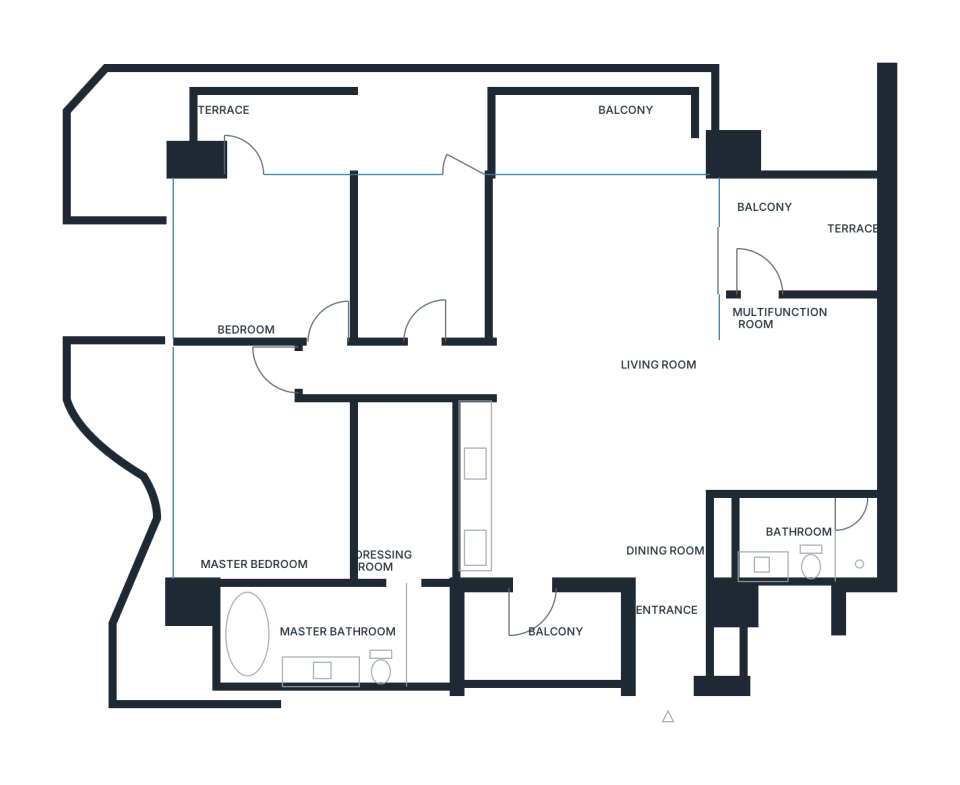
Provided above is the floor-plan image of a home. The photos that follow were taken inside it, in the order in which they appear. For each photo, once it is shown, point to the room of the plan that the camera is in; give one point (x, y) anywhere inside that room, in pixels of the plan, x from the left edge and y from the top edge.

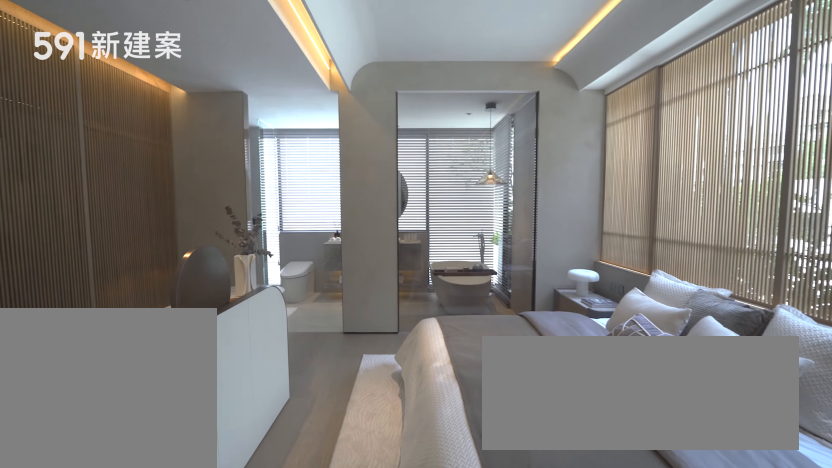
(298, 474)
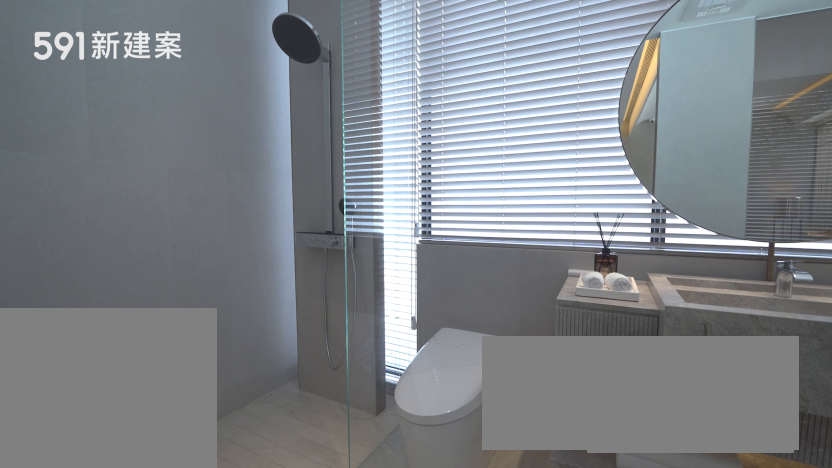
(334, 635)
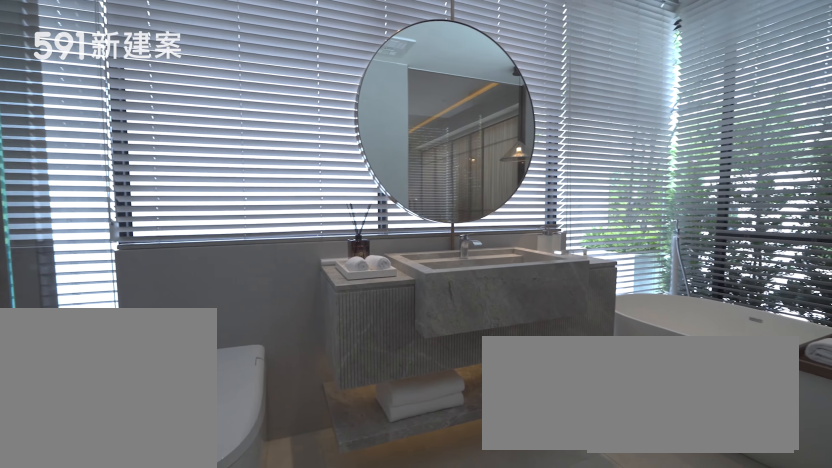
(334, 635)
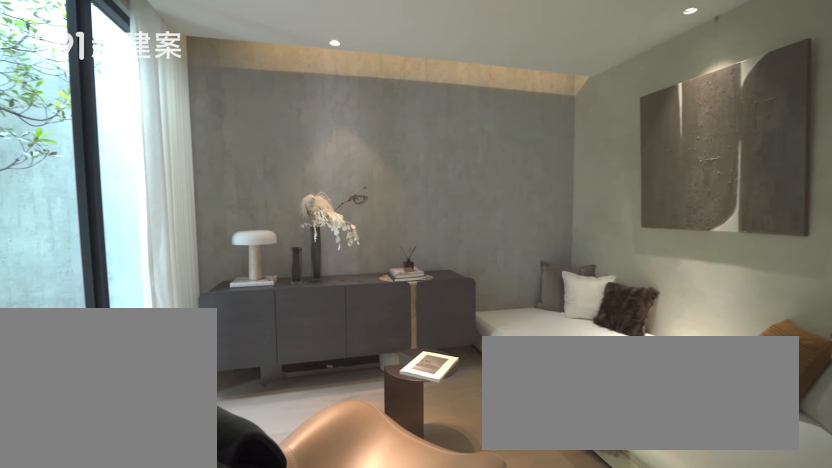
(809, 392)
